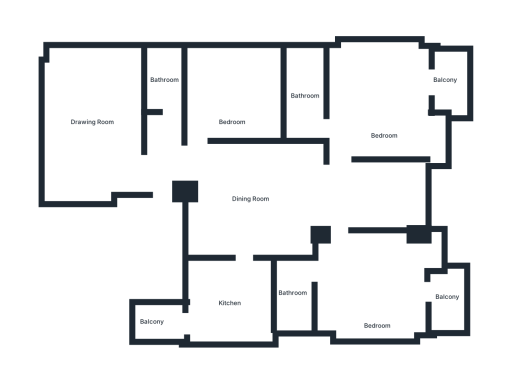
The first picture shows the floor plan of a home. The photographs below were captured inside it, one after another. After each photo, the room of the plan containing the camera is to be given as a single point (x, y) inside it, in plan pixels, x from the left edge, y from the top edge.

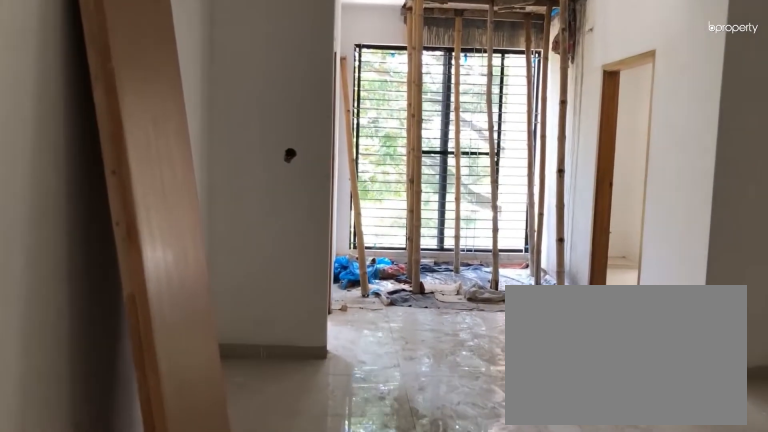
(254, 209)
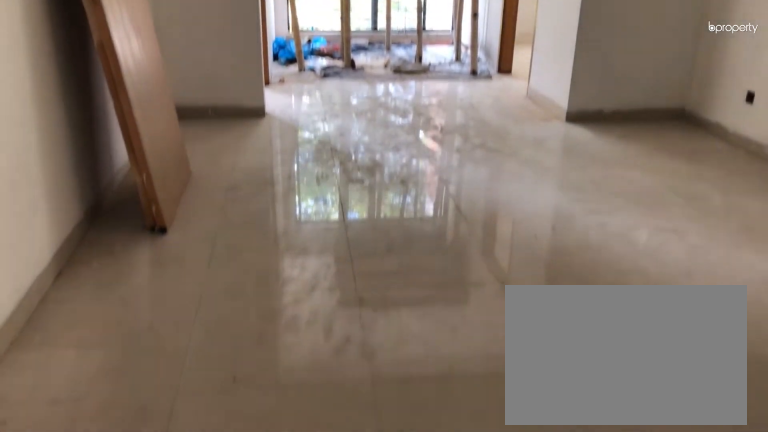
(254, 209)
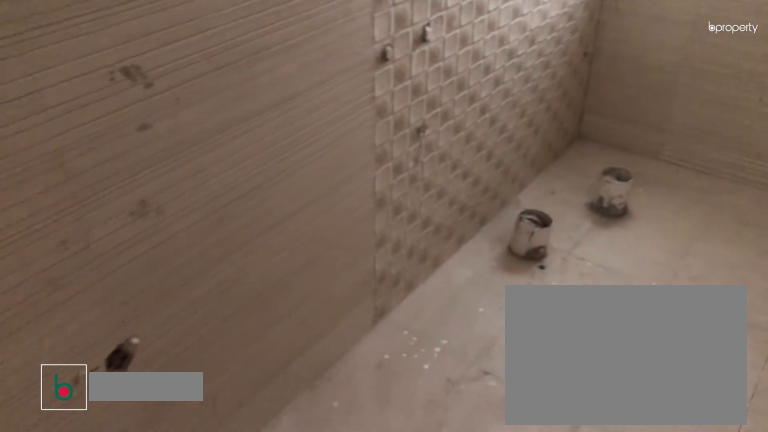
(162, 78)
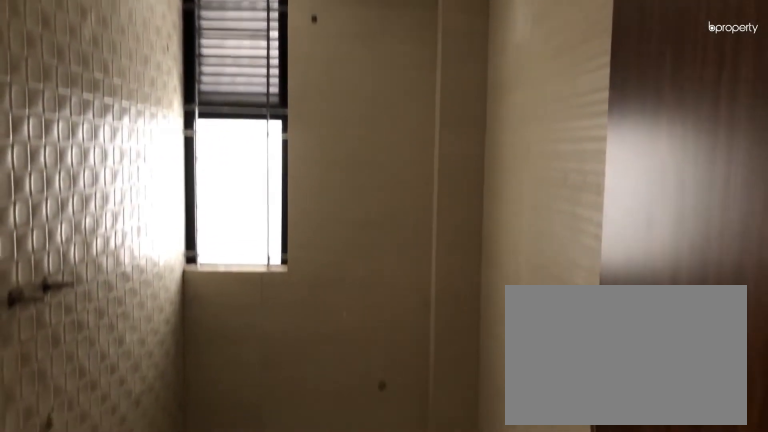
(162, 78)
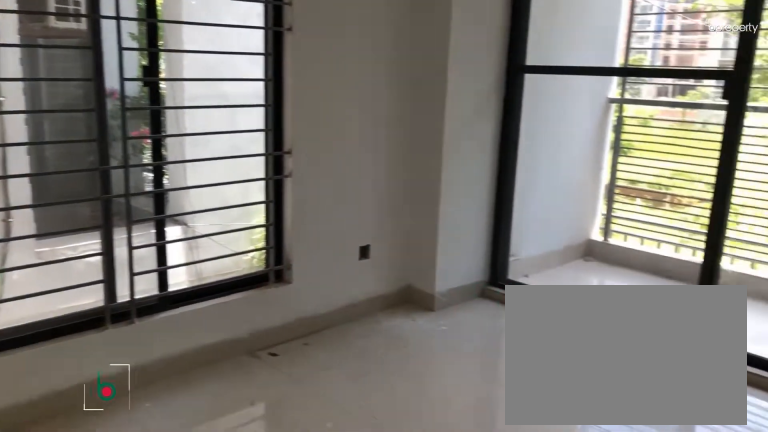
(383, 112)
